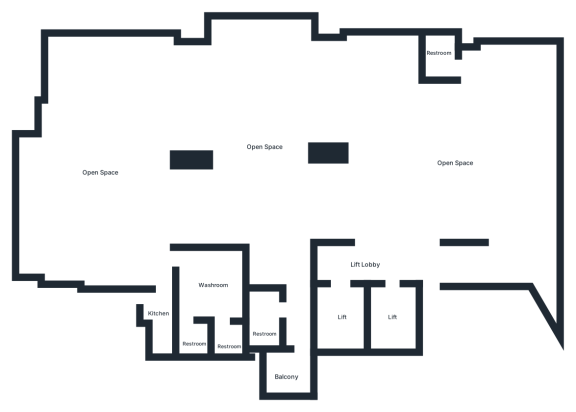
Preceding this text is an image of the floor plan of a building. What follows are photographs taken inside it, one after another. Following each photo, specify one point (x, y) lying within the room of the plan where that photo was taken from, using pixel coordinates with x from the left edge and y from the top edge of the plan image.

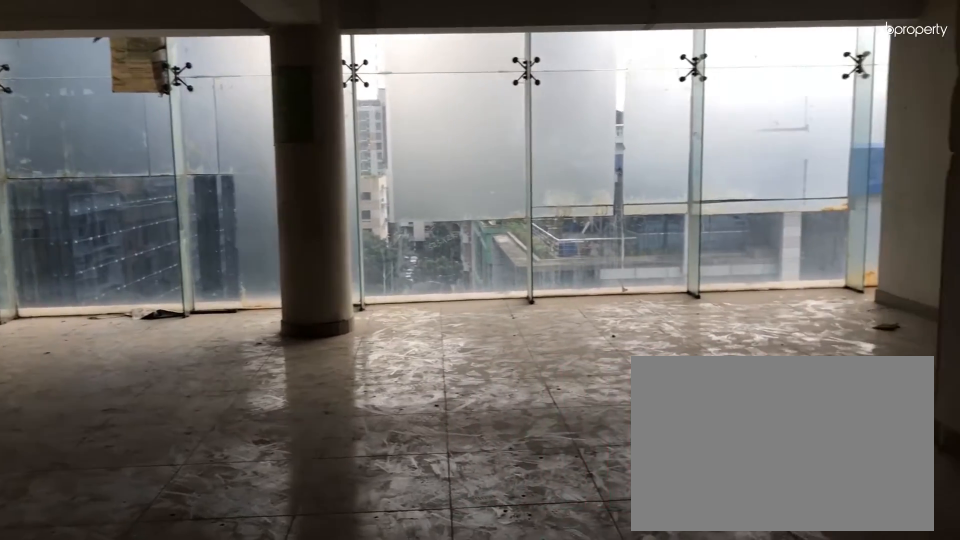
(476, 165)
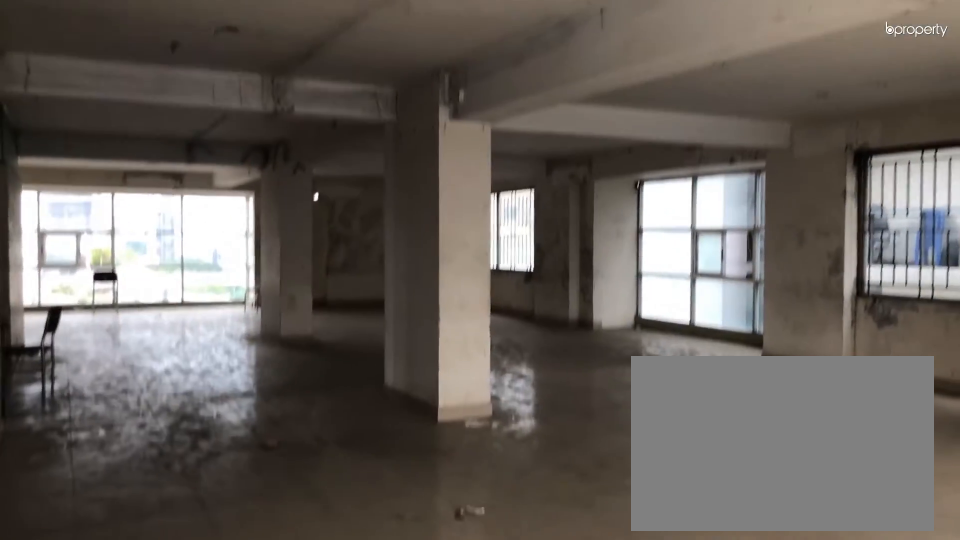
(469, 166)
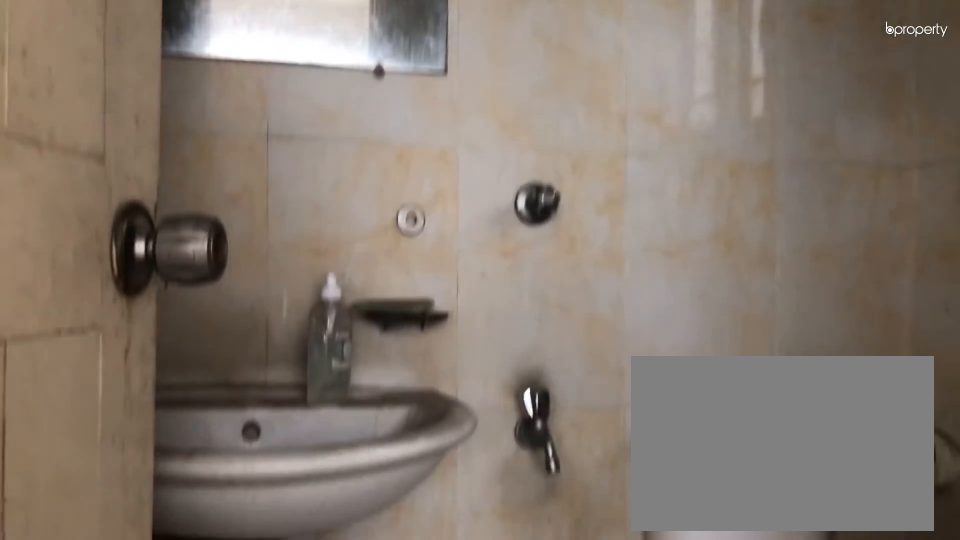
(436, 57)
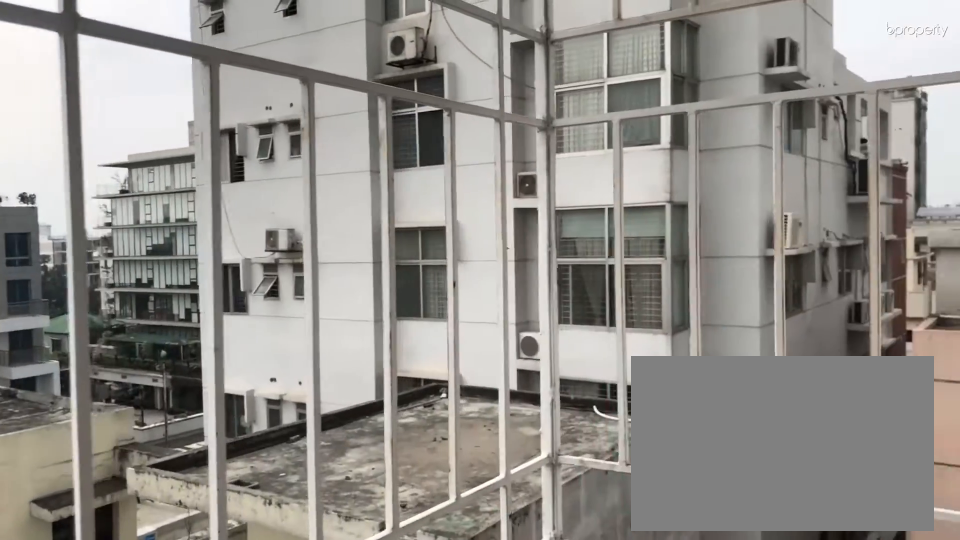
(285, 375)
